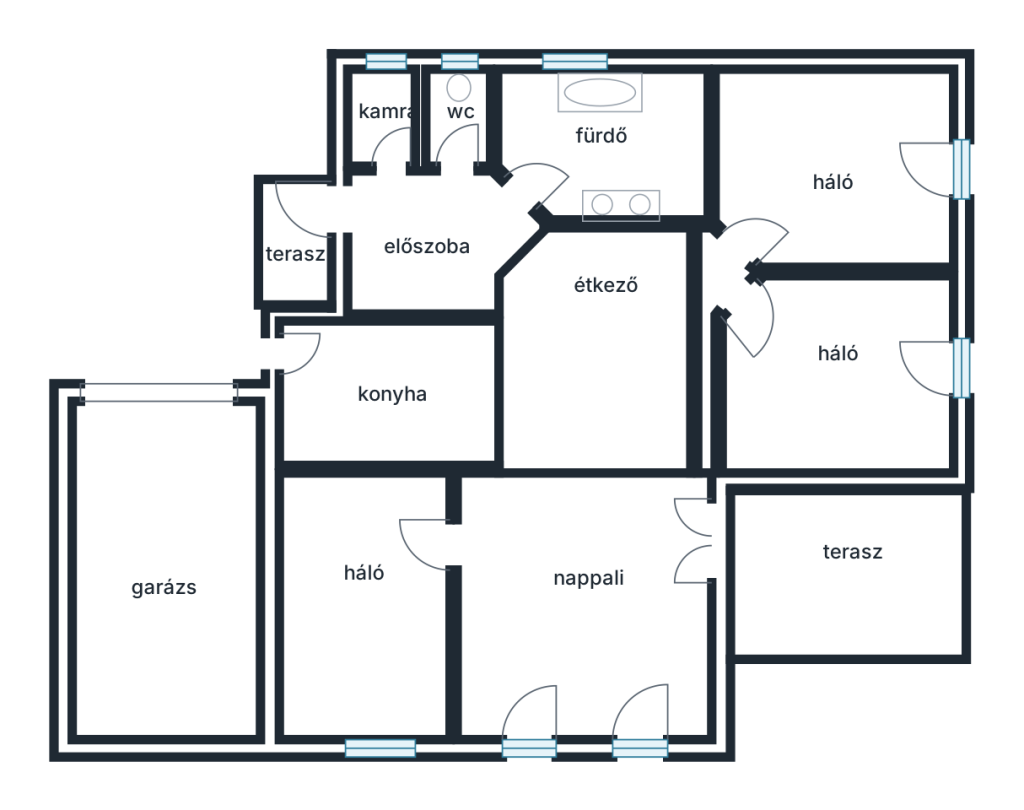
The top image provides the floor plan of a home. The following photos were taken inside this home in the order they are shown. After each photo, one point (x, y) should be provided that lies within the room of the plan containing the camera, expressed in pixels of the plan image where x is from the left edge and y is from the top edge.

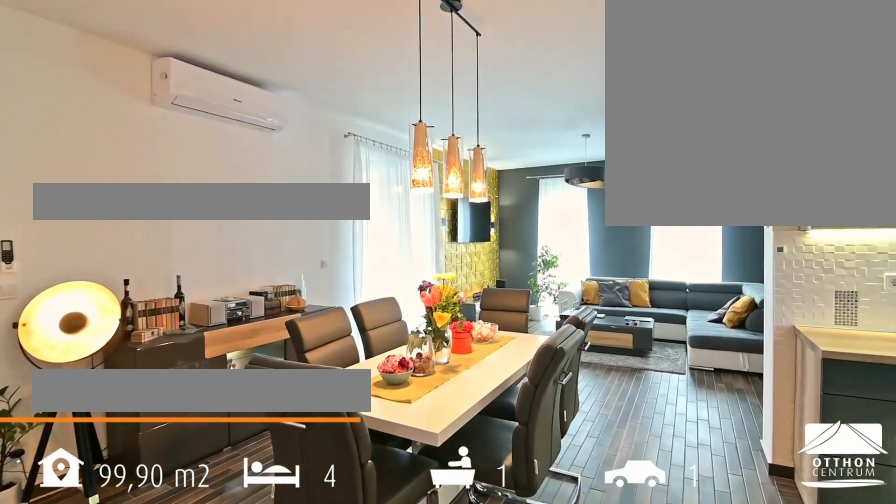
(601, 478)
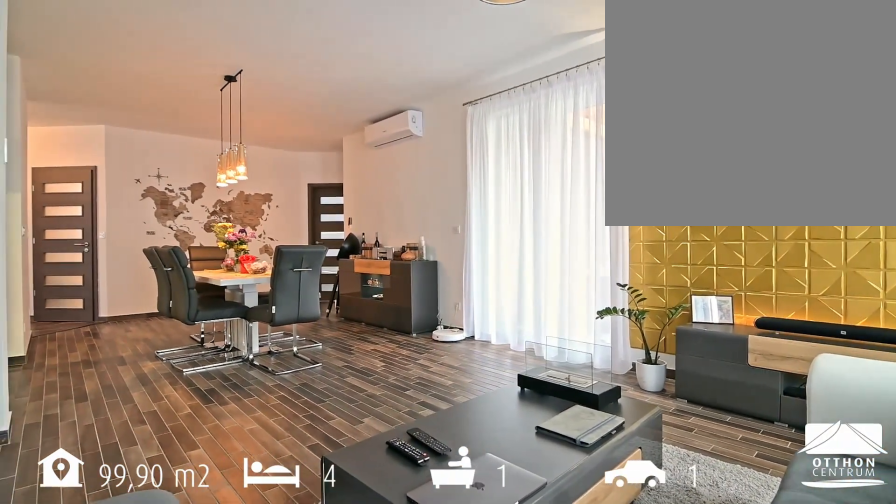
(601, 478)
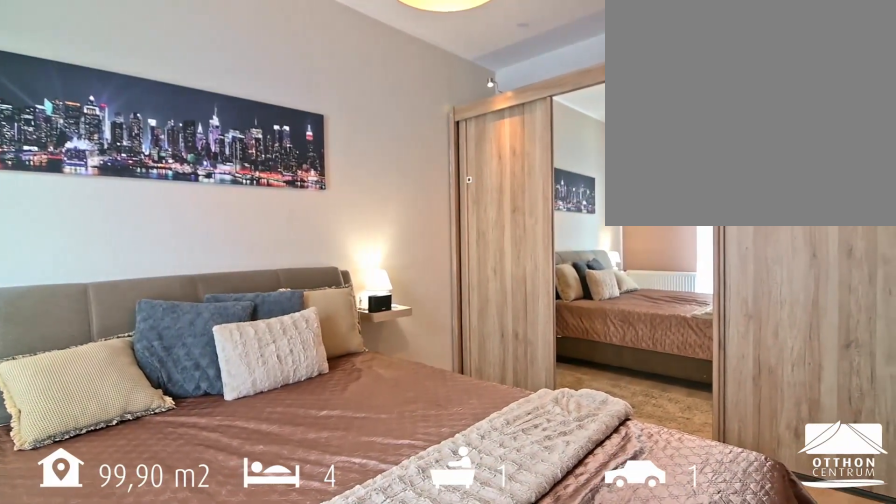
(364, 568)
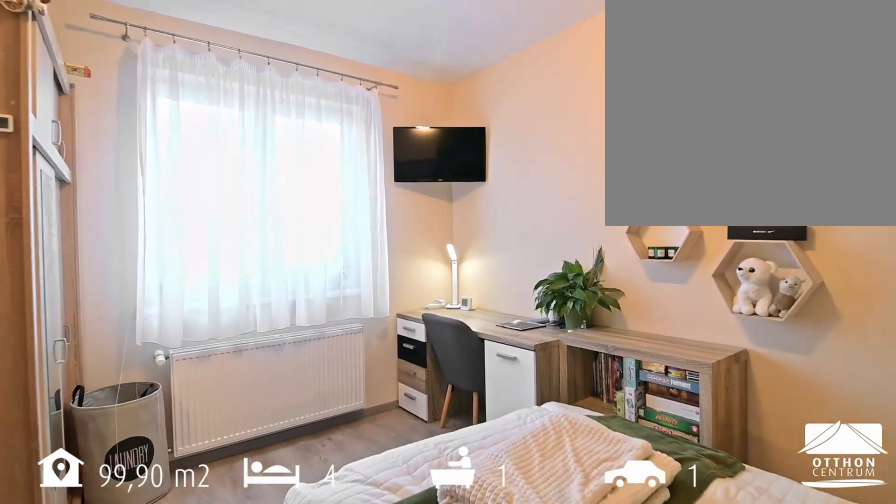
(843, 352)
